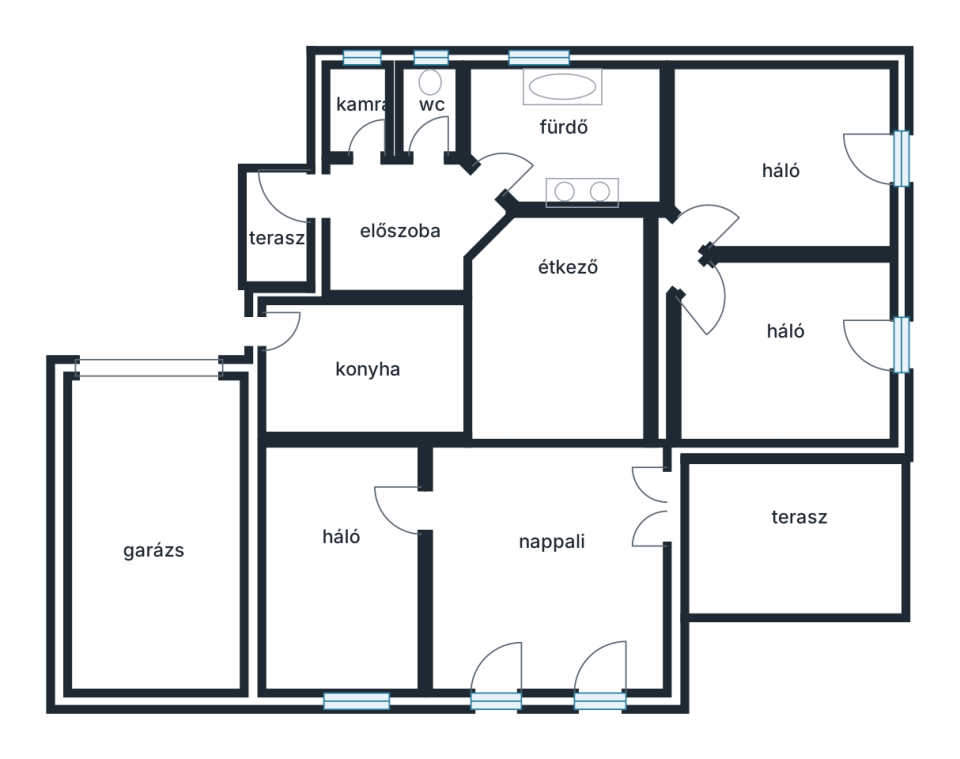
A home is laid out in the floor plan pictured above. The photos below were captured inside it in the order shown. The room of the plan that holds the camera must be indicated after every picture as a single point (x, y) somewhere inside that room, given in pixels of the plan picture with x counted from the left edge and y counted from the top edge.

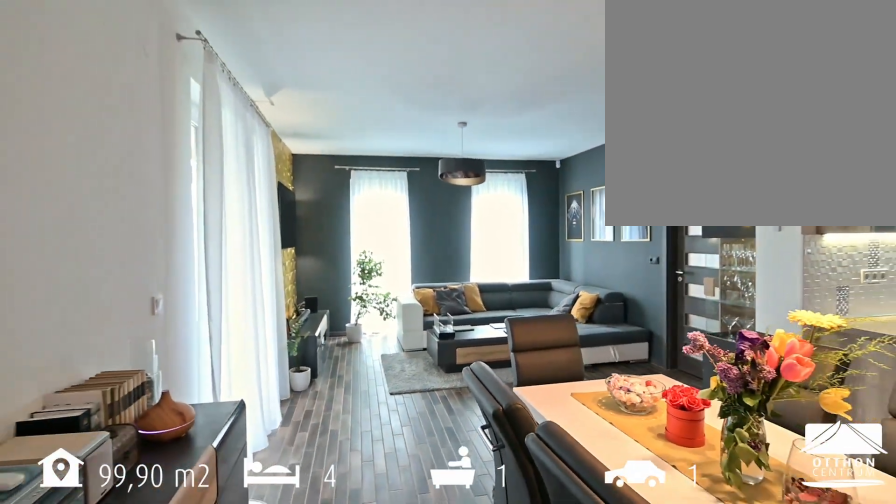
(498, 365)
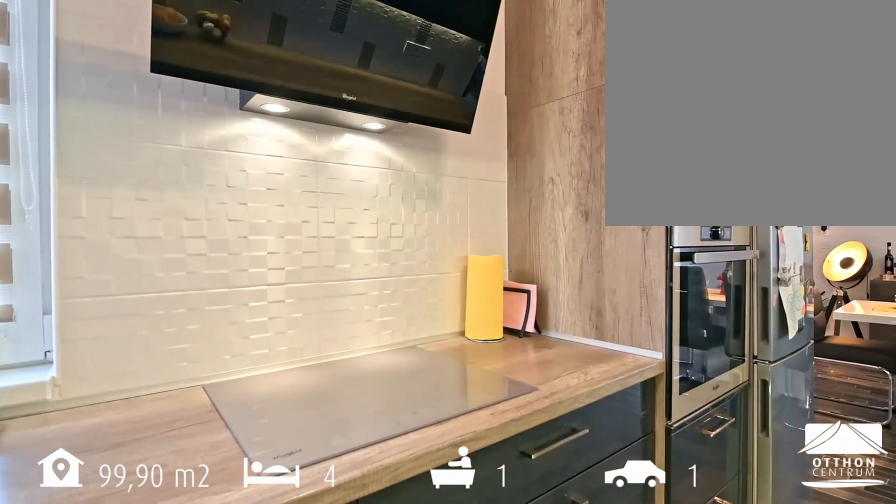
(365, 372)
